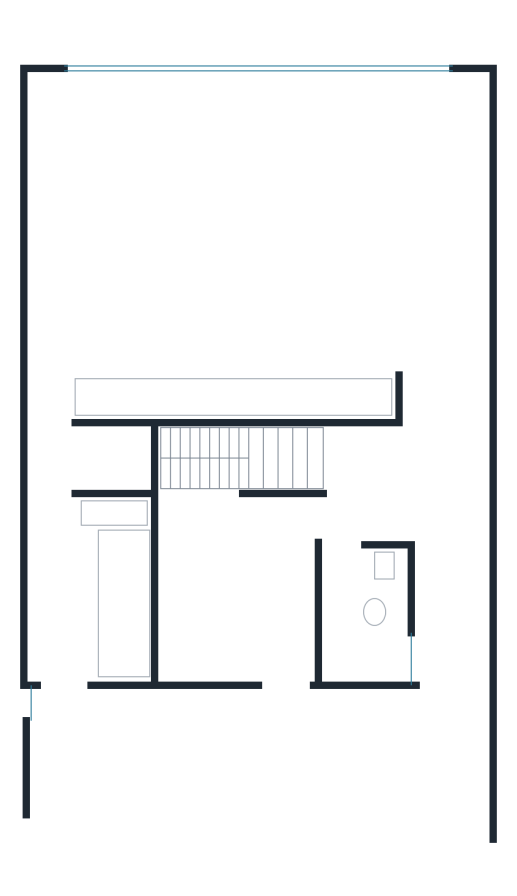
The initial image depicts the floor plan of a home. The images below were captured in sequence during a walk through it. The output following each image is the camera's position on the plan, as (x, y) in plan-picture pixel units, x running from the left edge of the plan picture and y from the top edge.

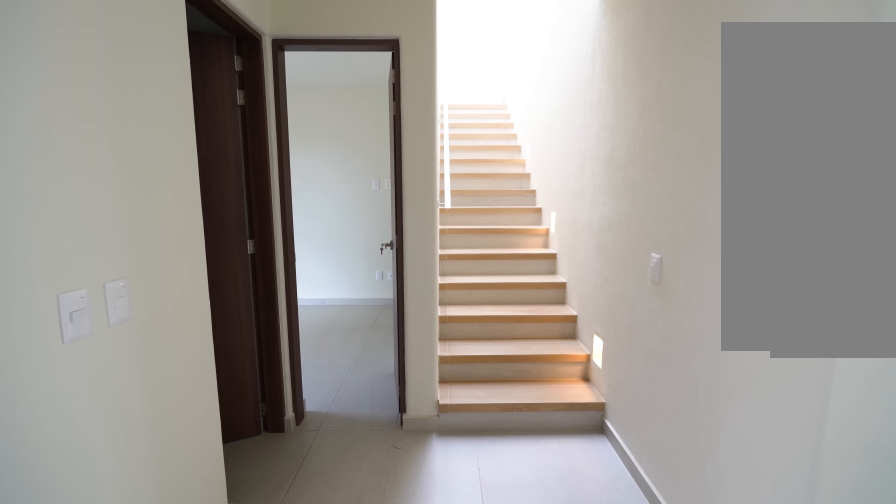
(459, 520)
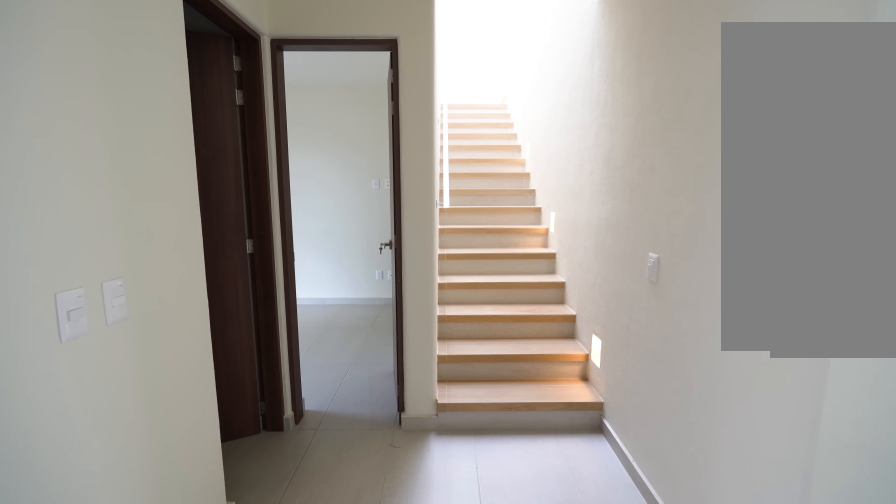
(458, 518)
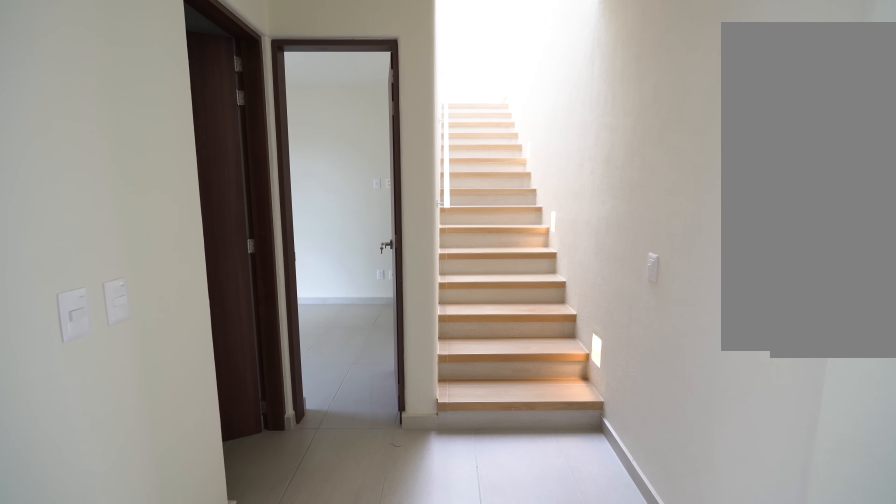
(458, 518)
